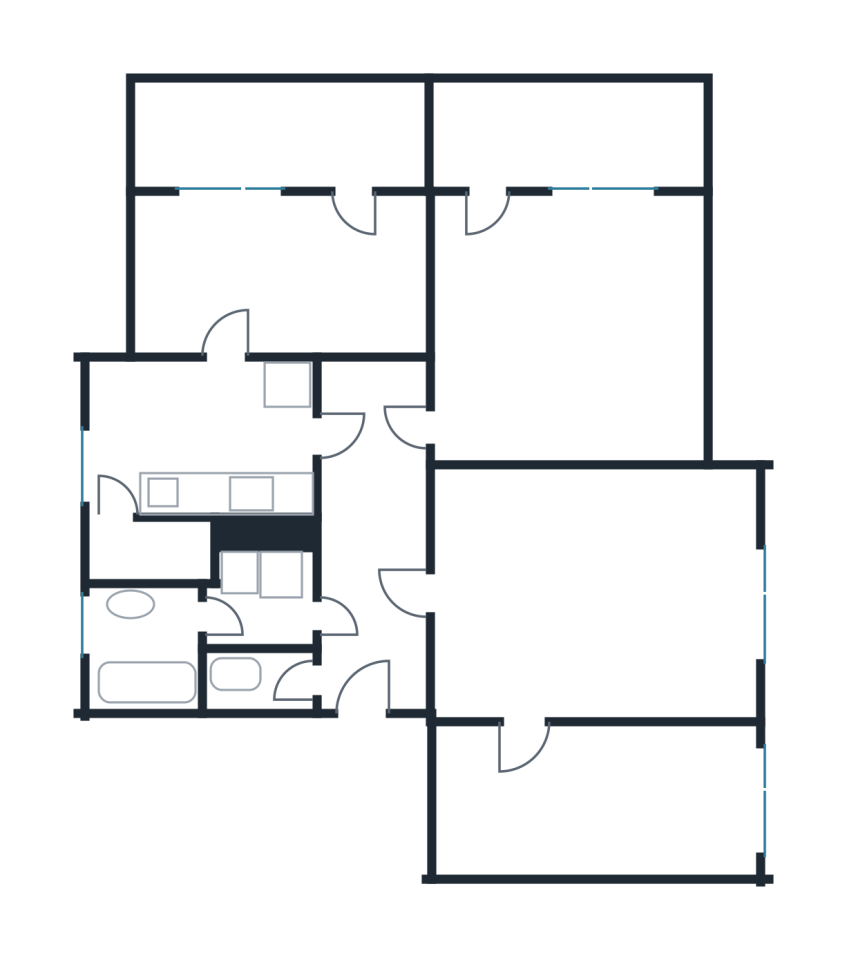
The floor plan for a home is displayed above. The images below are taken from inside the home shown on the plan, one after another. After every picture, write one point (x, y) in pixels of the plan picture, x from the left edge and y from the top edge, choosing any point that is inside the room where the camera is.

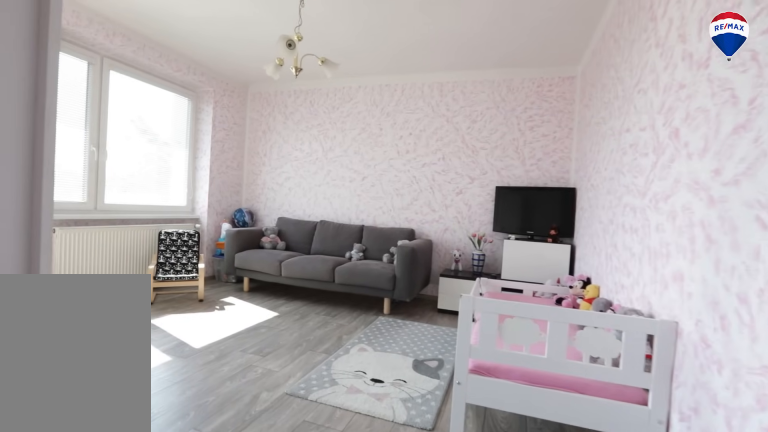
(577, 313)
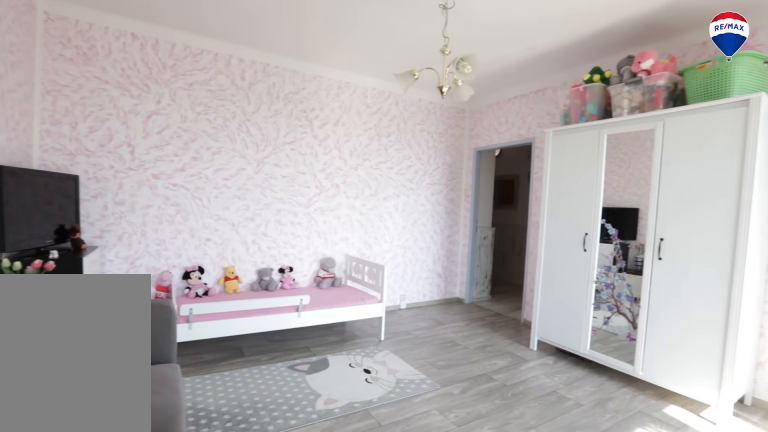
(577, 314)
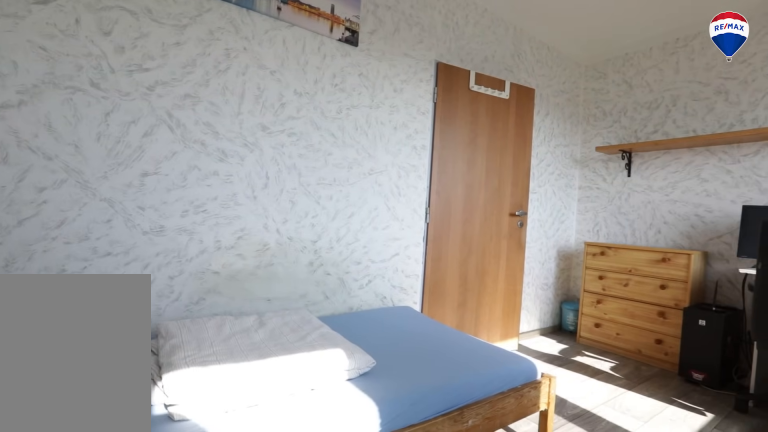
(293, 264)
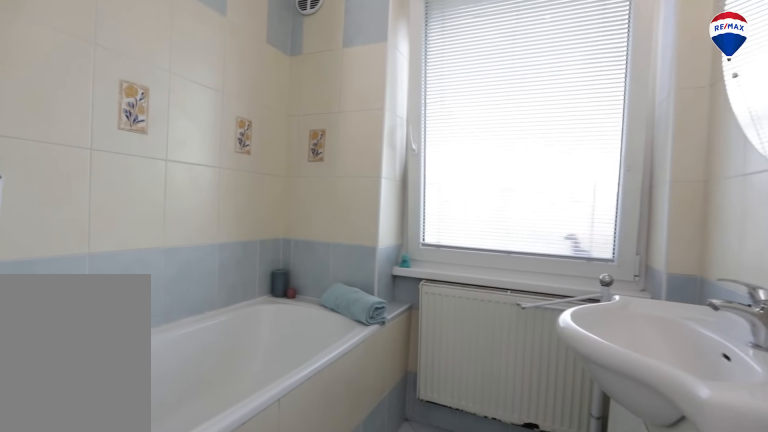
(146, 634)
